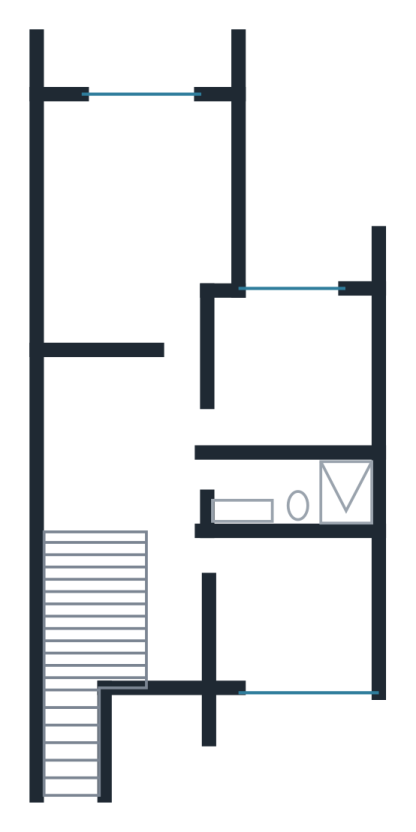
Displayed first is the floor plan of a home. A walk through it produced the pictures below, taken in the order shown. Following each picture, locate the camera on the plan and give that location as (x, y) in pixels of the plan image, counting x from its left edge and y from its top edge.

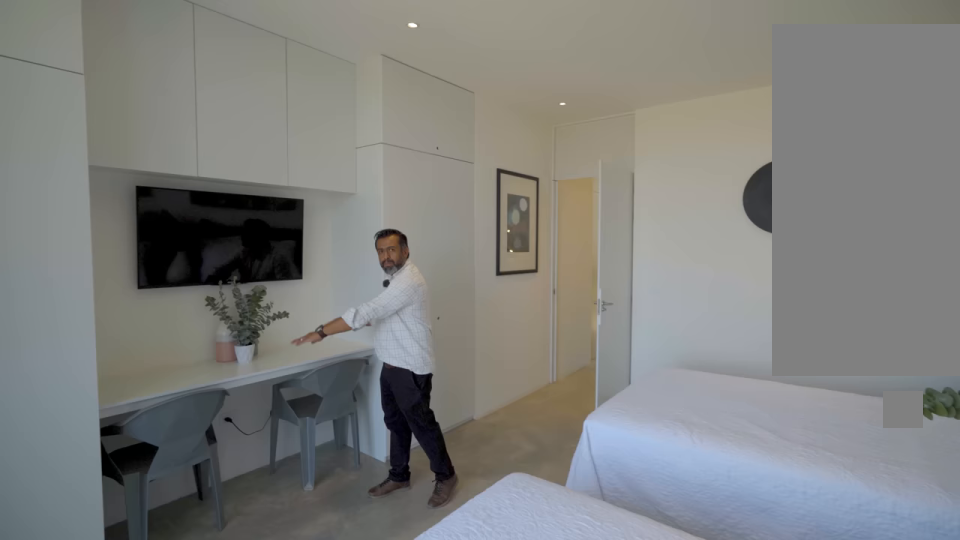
(173, 210)
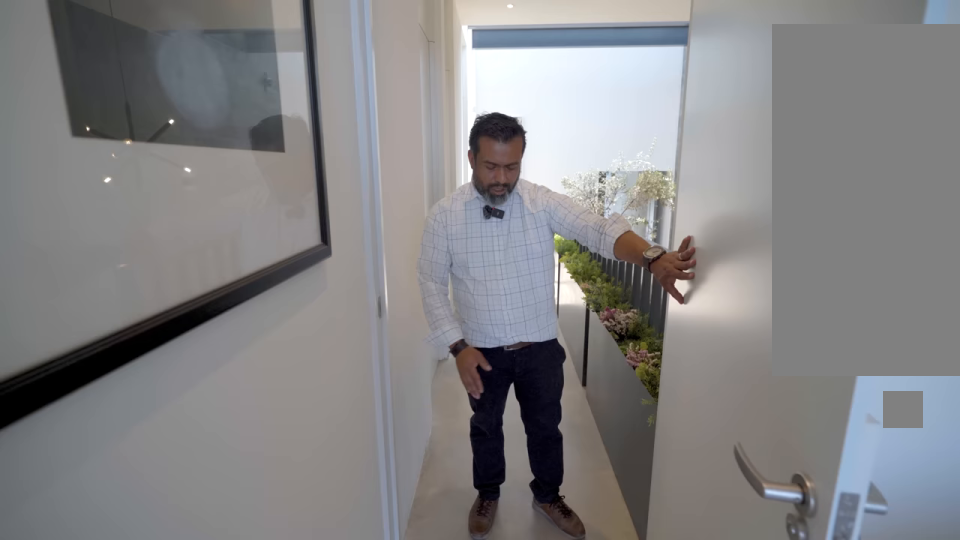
(184, 345)
